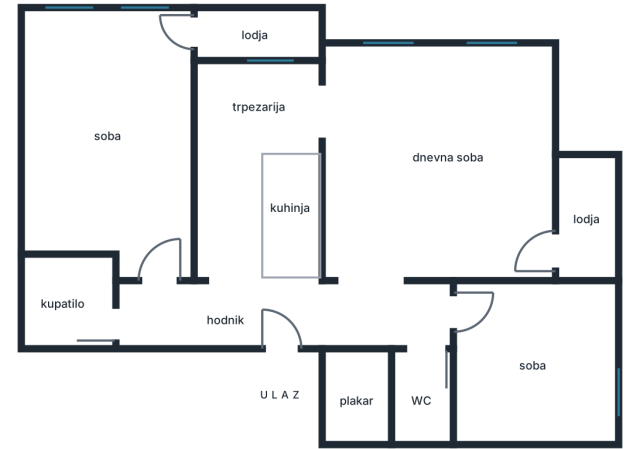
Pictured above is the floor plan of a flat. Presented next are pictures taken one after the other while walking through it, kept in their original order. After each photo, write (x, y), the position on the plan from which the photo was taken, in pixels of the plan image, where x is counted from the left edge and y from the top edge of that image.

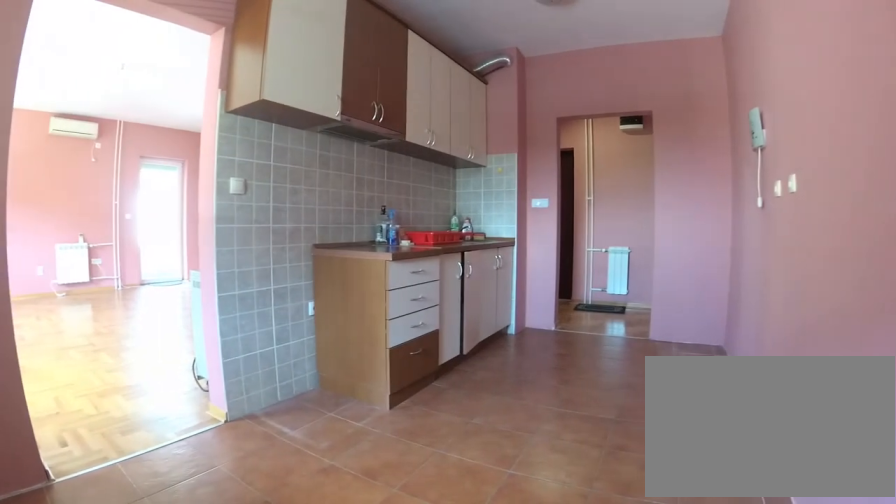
(216, 91)
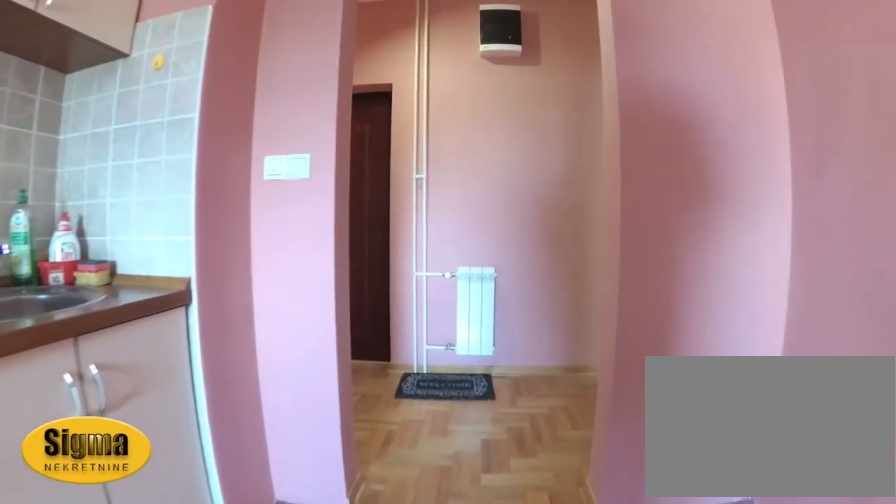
(229, 206)
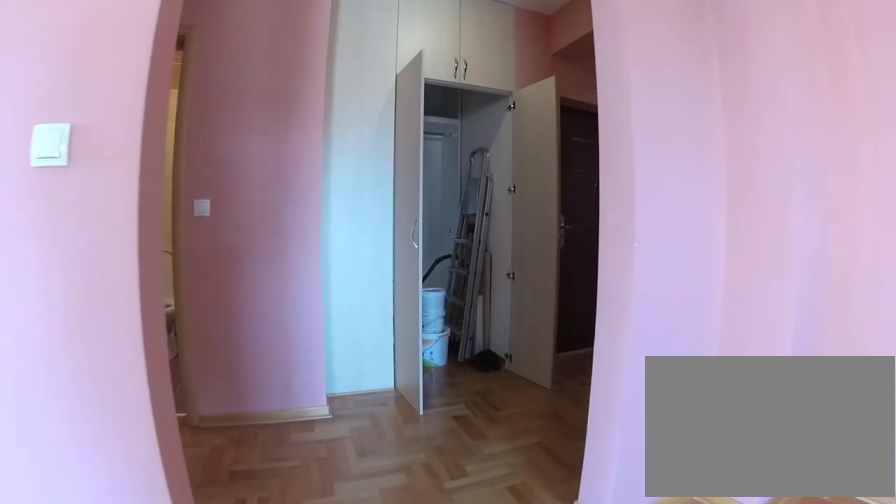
(380, 232)
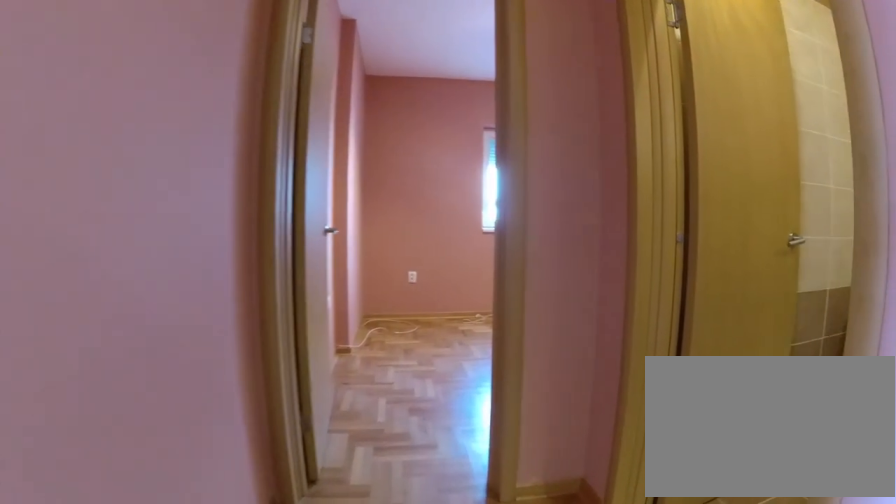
(376, 322)
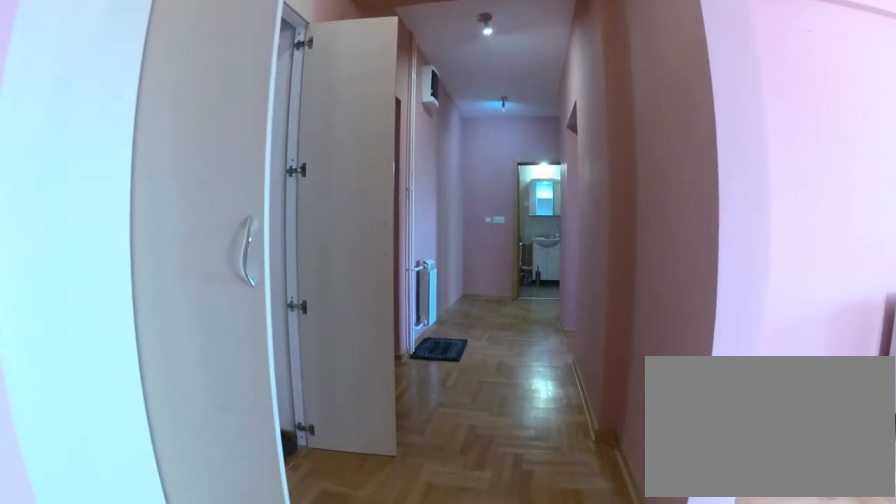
(399, 313)
